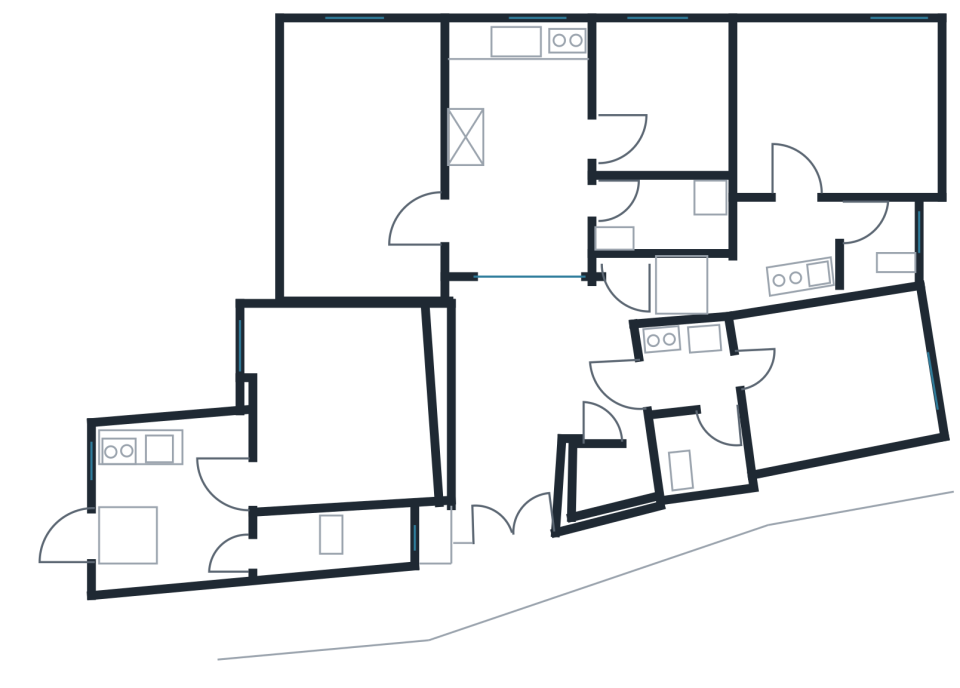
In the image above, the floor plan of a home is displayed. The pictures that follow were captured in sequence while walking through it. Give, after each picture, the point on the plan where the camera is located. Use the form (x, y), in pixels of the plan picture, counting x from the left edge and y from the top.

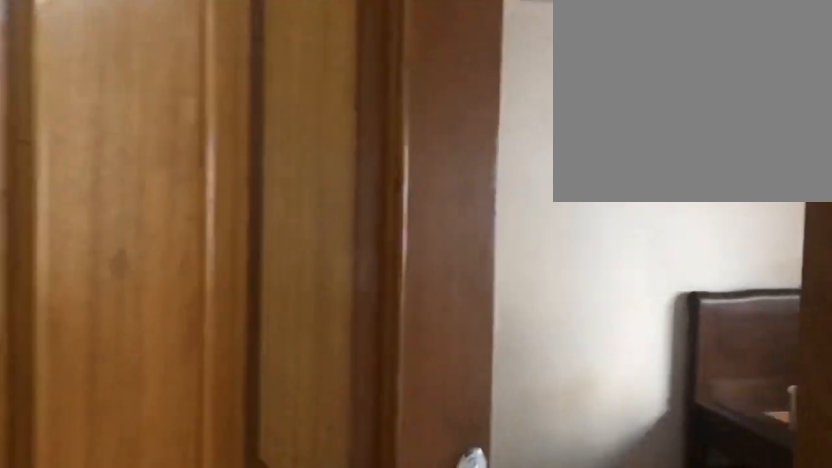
(427, 223)
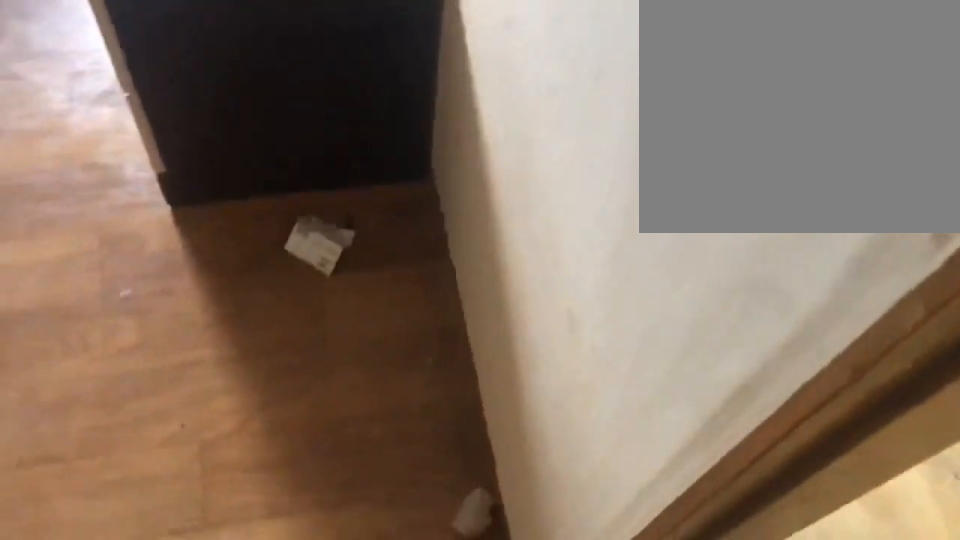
(384, 220)
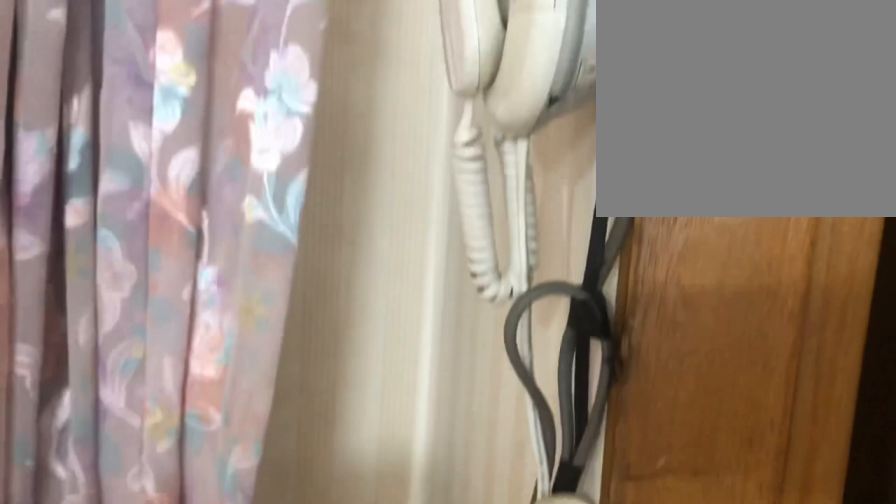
(506, 213)
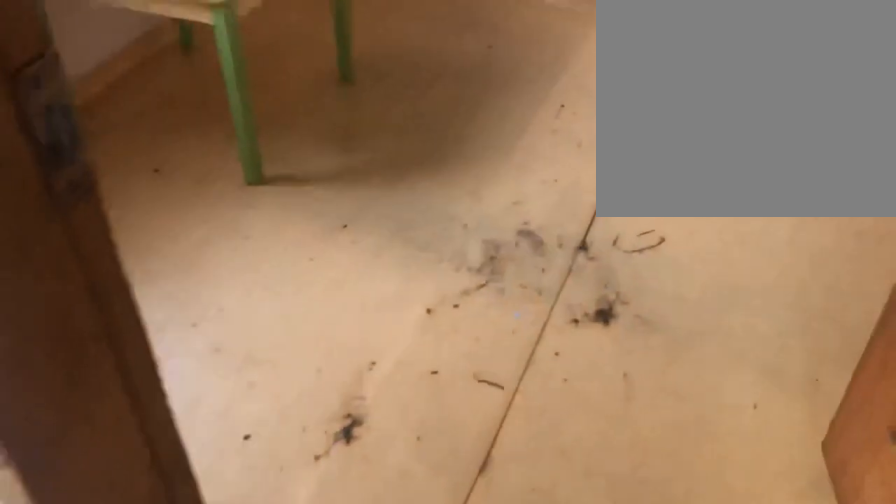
(594, 138)
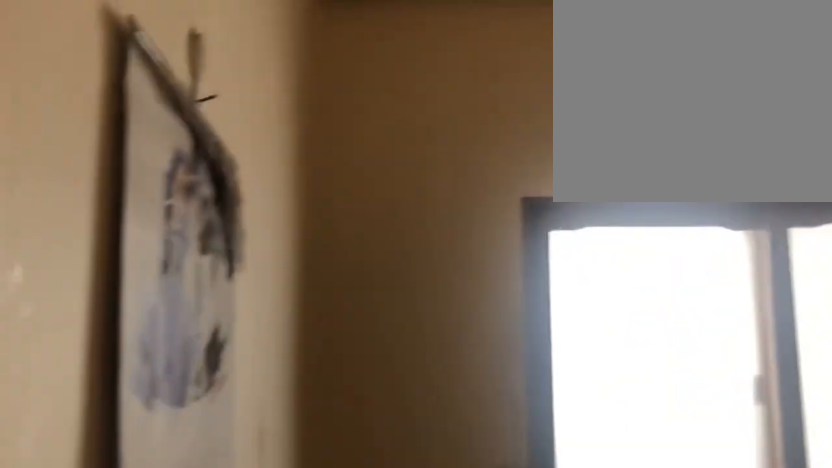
(645, 121)
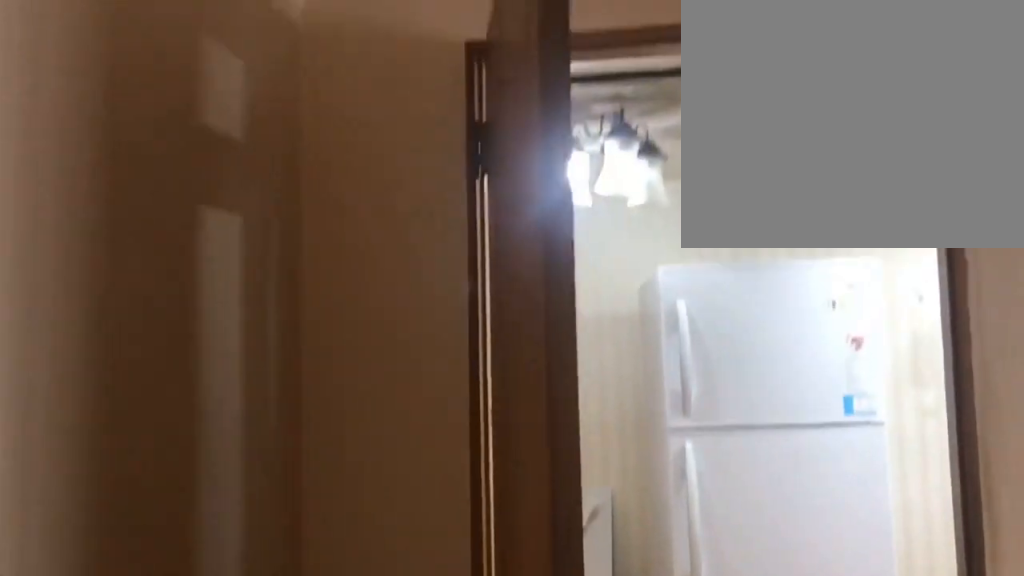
(652, 109)
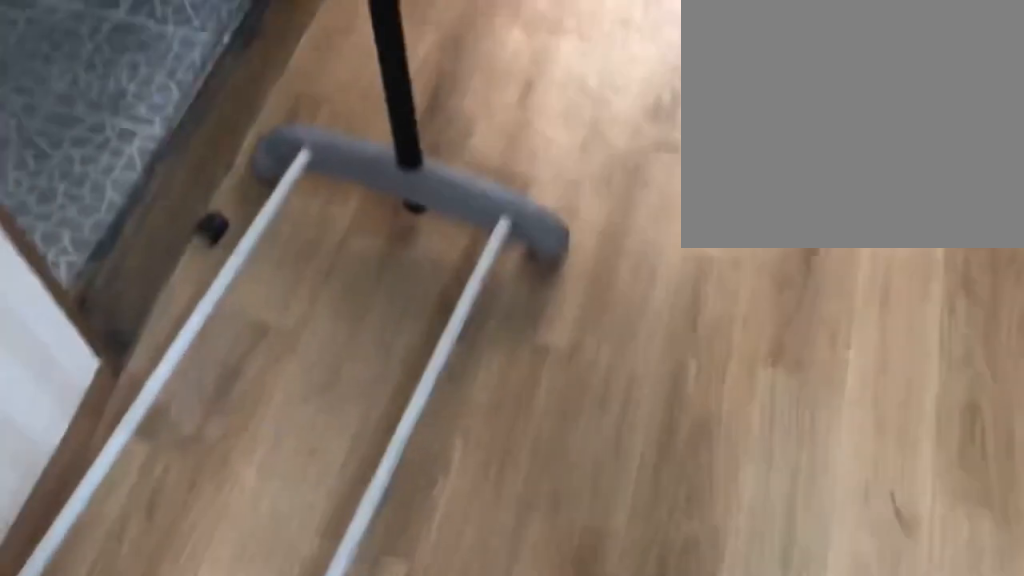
(546, 188)
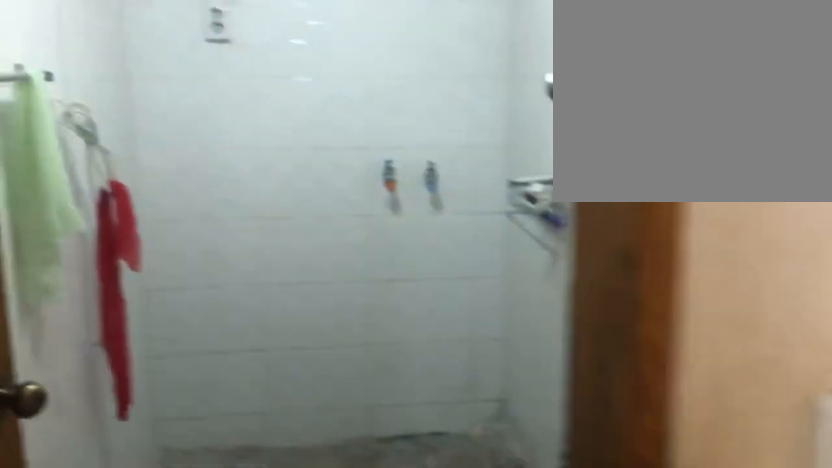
(551, 210)
